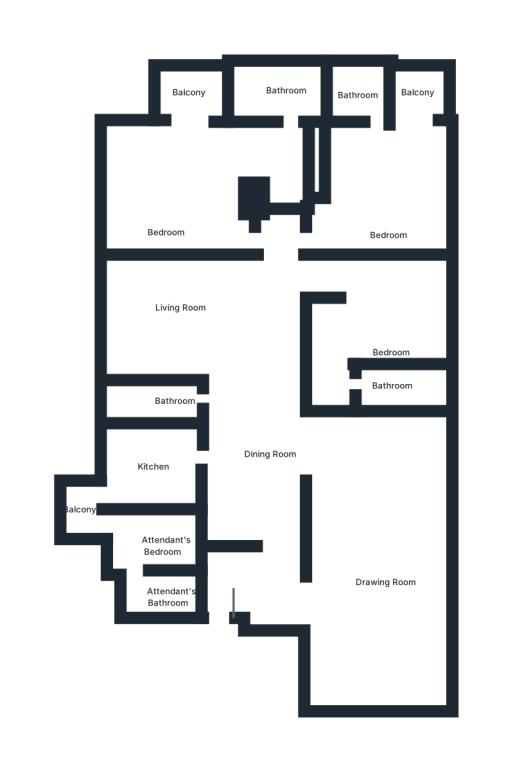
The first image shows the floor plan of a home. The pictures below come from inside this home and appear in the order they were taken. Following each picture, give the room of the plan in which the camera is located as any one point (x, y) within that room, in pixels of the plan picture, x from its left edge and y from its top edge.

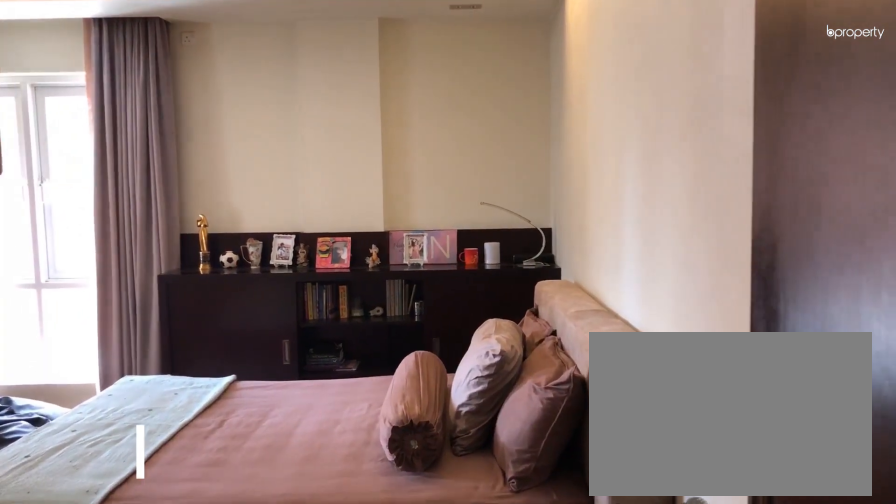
(384, 183)
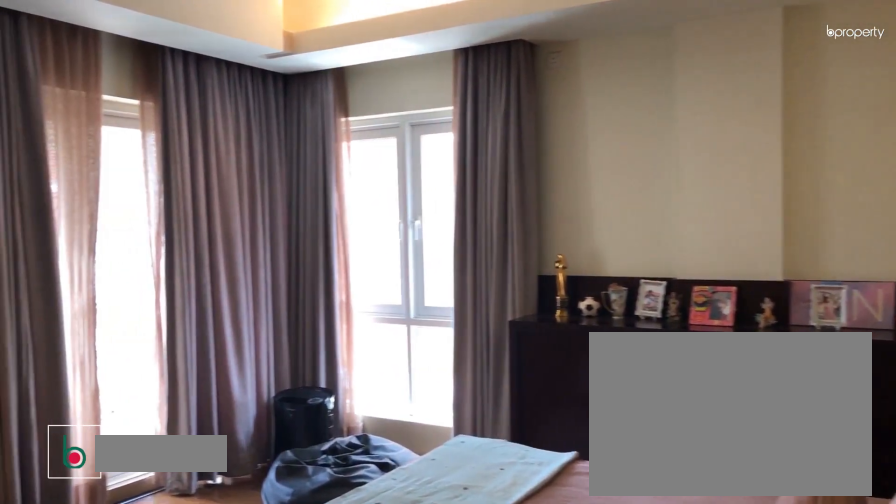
(384, 183)
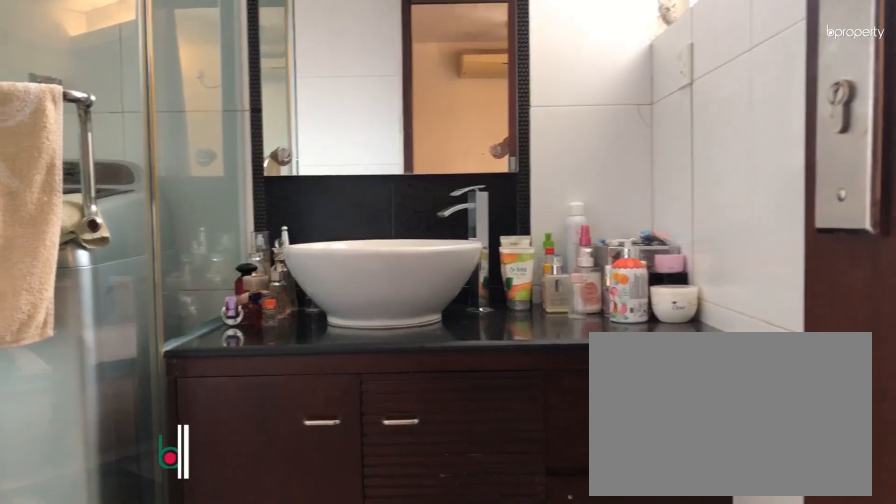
(365, 93)
